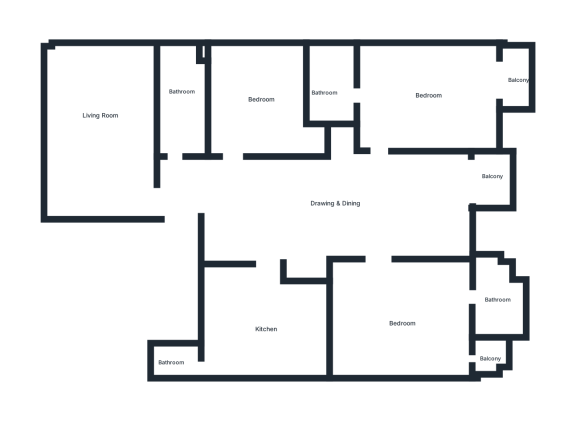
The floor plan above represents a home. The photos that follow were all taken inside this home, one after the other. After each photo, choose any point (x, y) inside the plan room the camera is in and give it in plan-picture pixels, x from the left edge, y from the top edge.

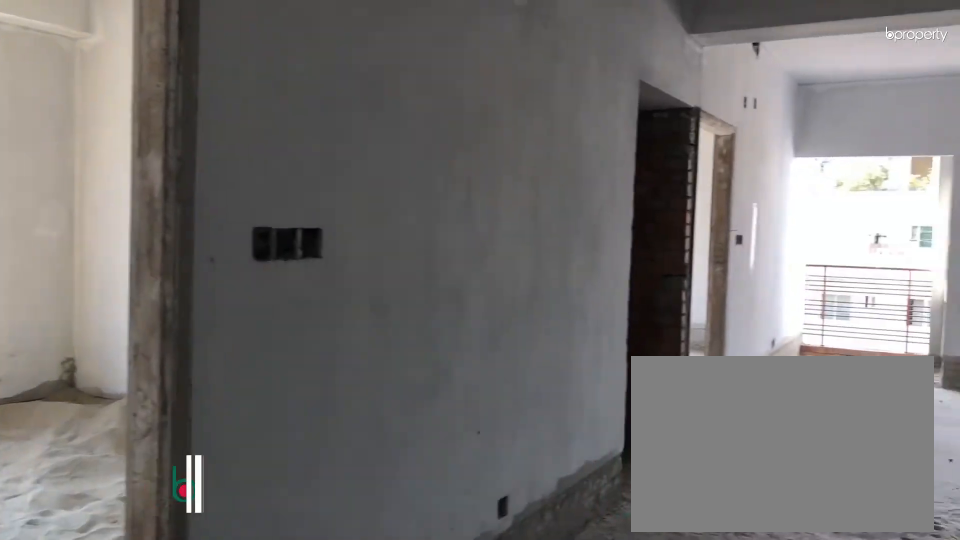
(271, 189)
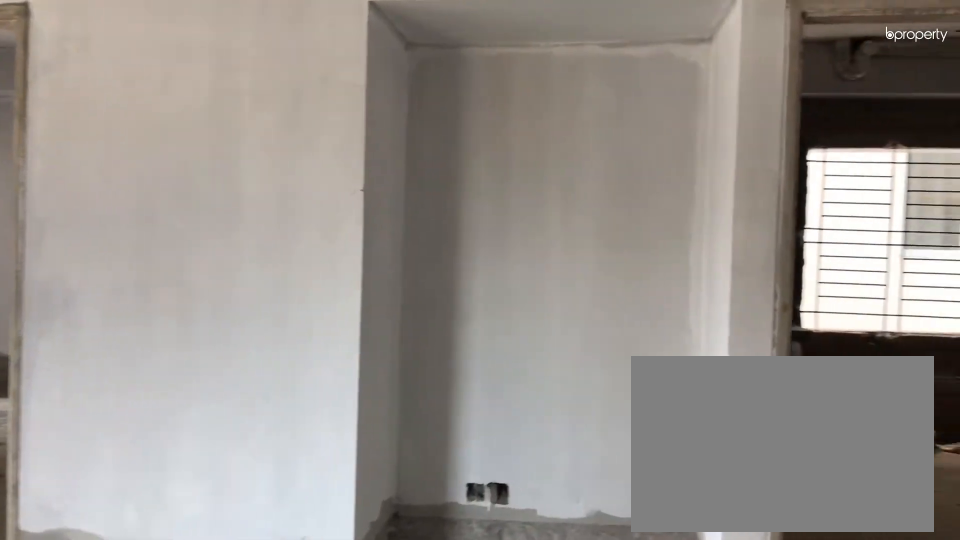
(343, 208)
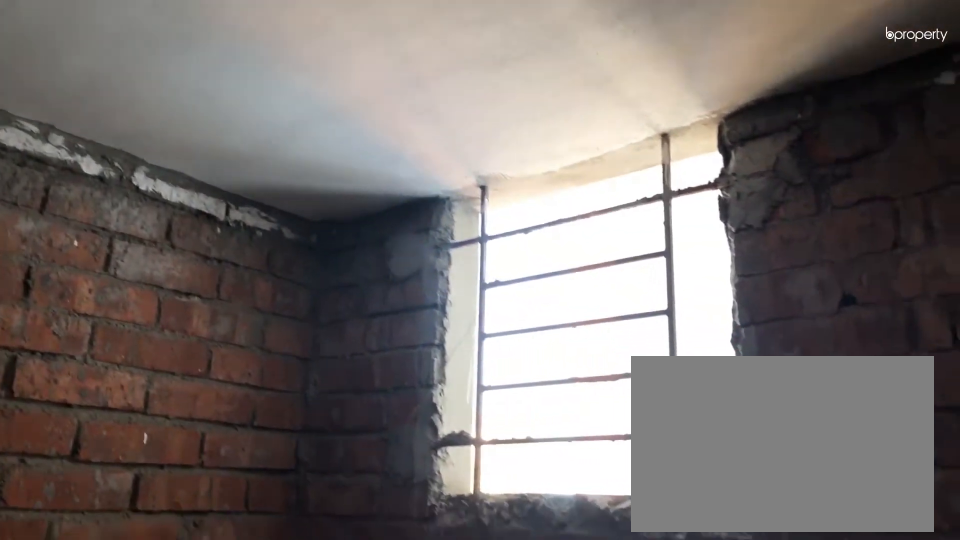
(494, 305)
